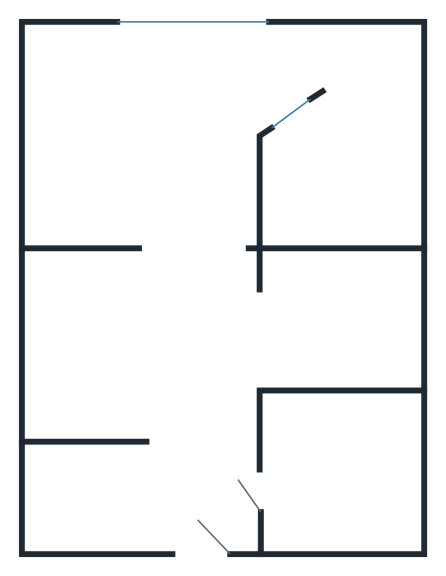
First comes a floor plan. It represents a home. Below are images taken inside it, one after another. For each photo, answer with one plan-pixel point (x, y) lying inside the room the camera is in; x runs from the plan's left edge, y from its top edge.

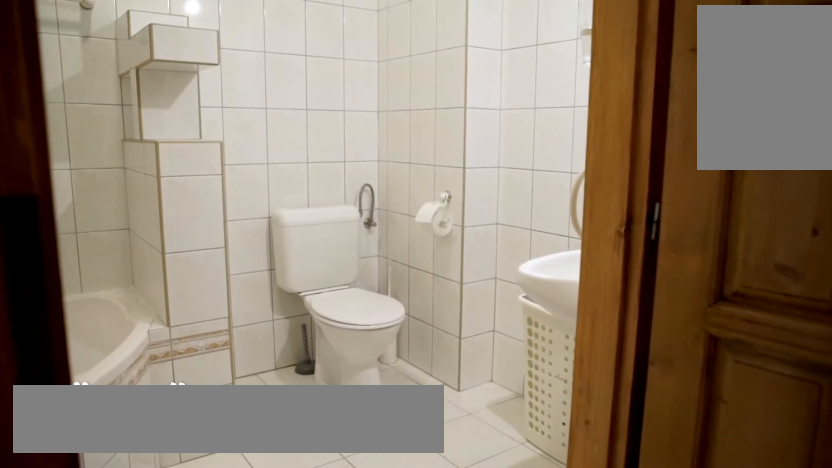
(325, 471)
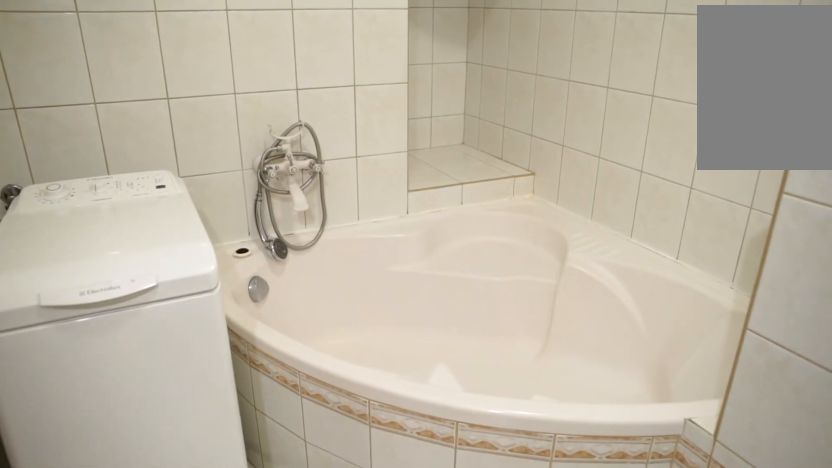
(325, 471)
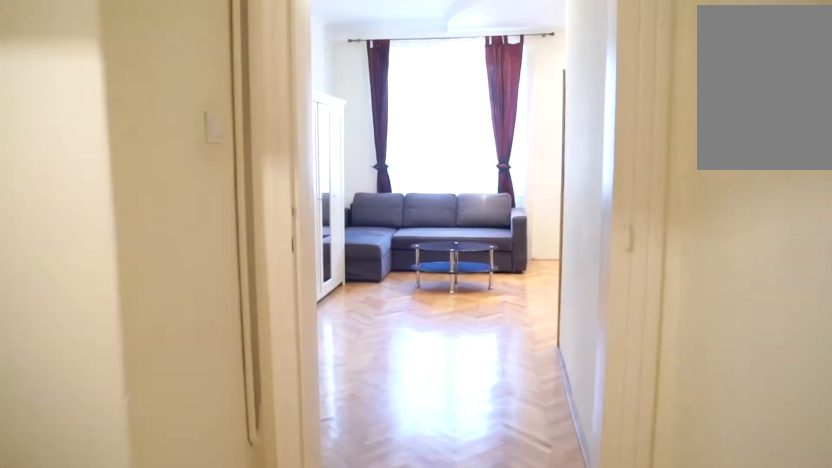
(157, 360)
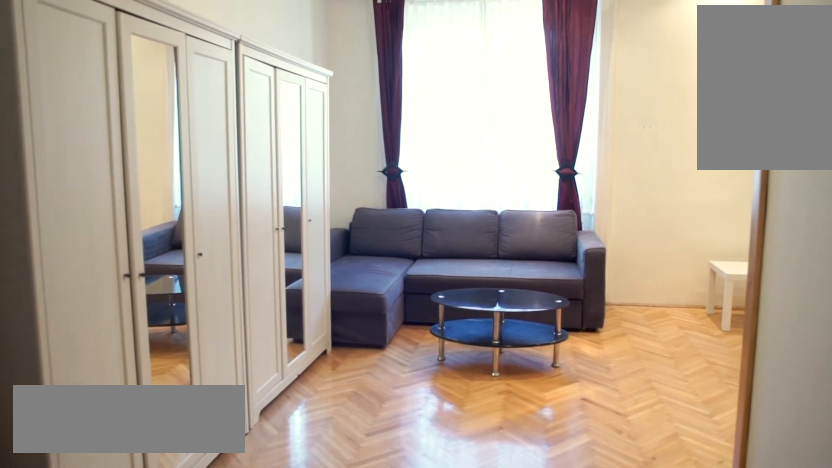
(173, 147)
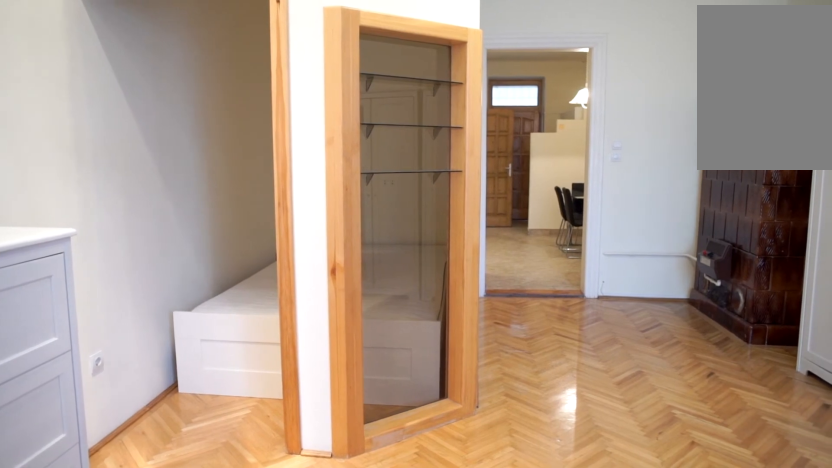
(173, 147)
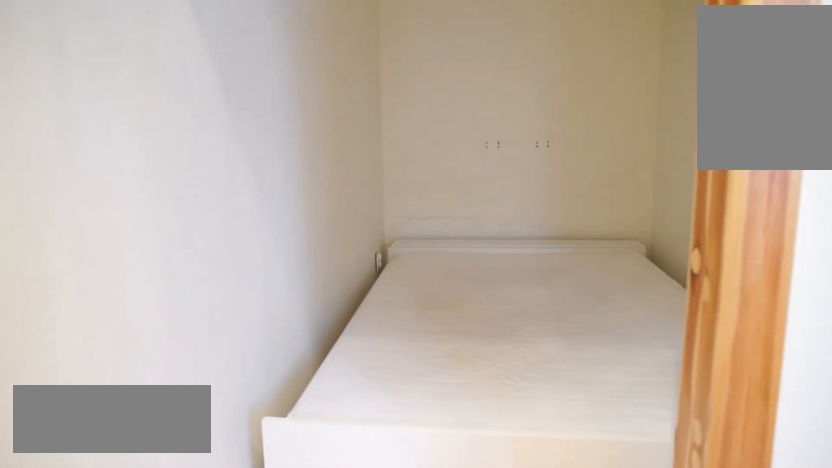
(353, 171)
